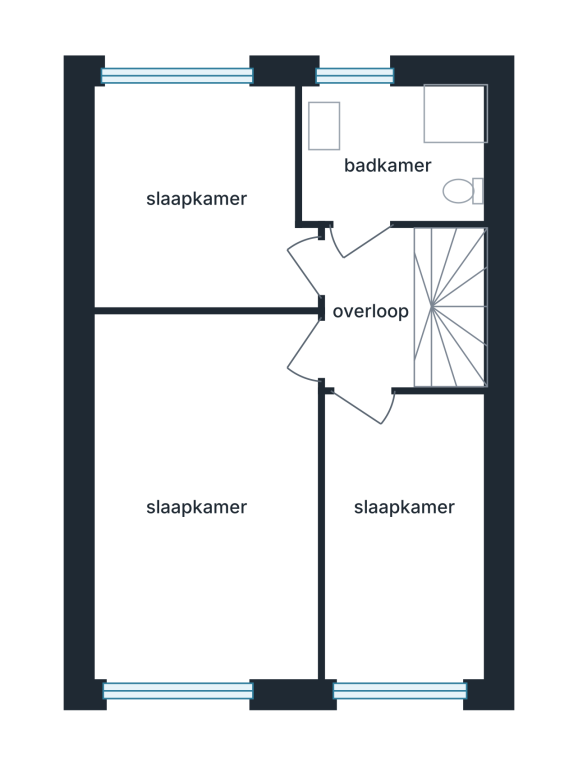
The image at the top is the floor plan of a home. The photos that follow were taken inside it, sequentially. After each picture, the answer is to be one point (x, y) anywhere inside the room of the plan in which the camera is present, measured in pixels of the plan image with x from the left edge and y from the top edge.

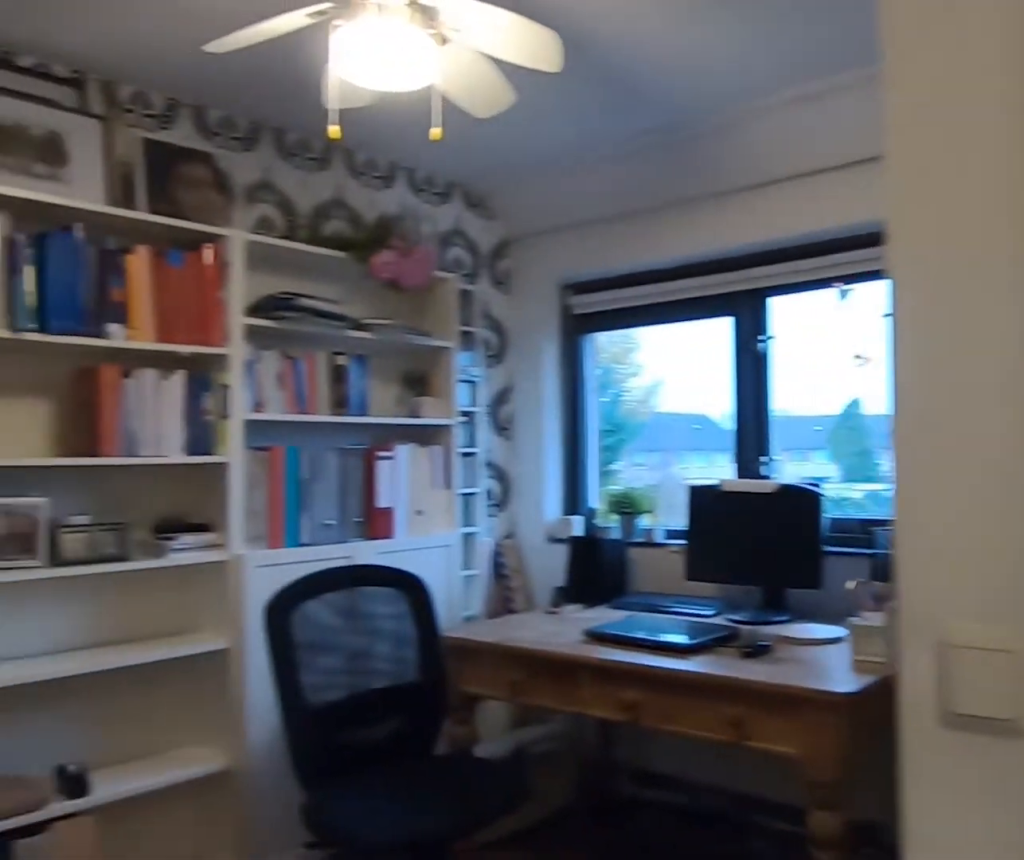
(368, 307)
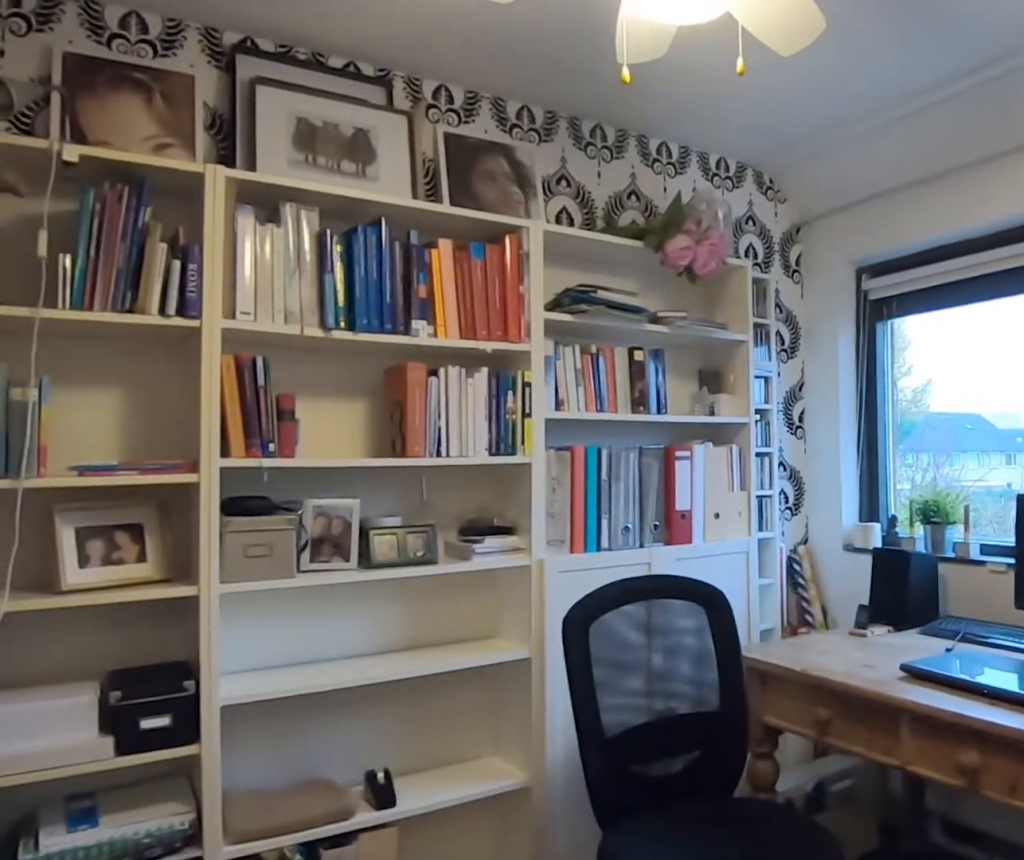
(197, 197)
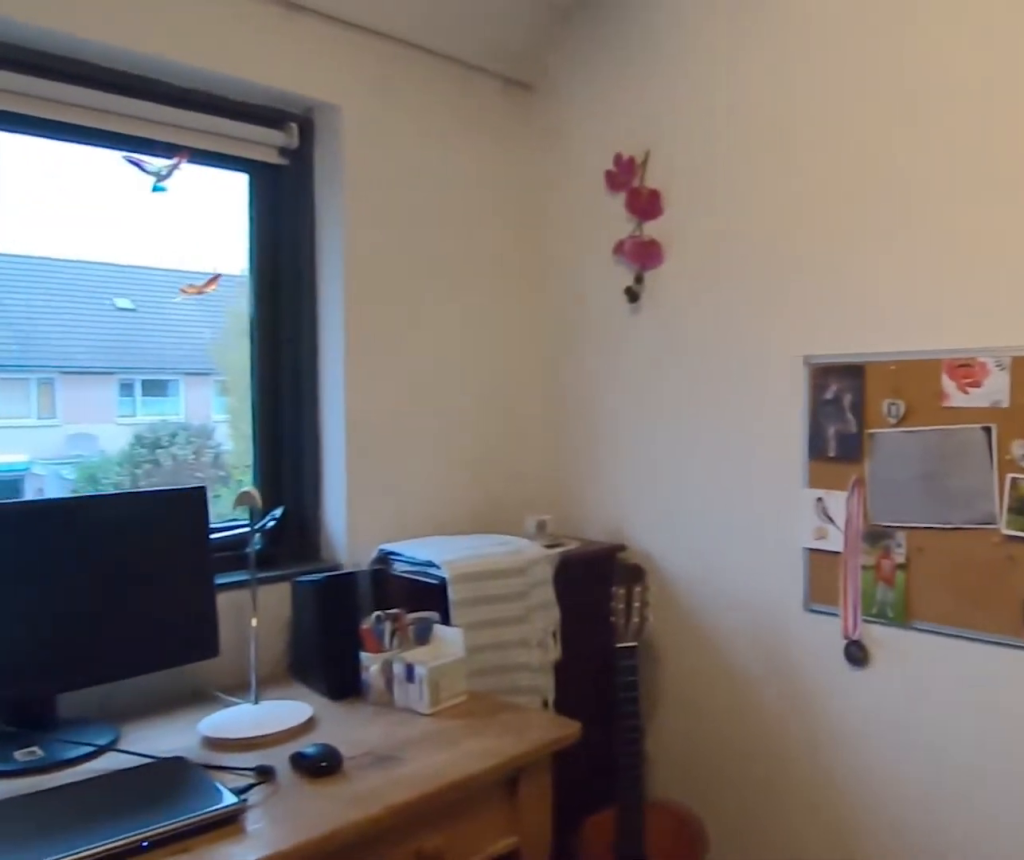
(197, 197)
